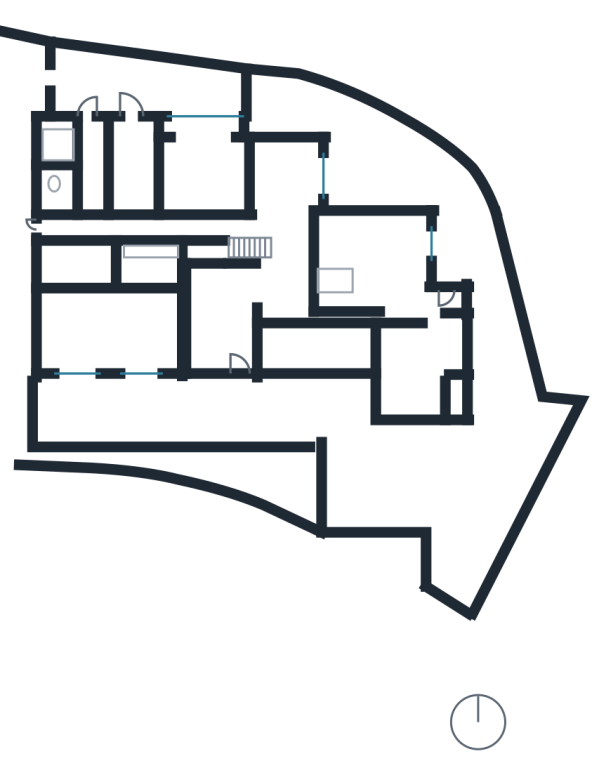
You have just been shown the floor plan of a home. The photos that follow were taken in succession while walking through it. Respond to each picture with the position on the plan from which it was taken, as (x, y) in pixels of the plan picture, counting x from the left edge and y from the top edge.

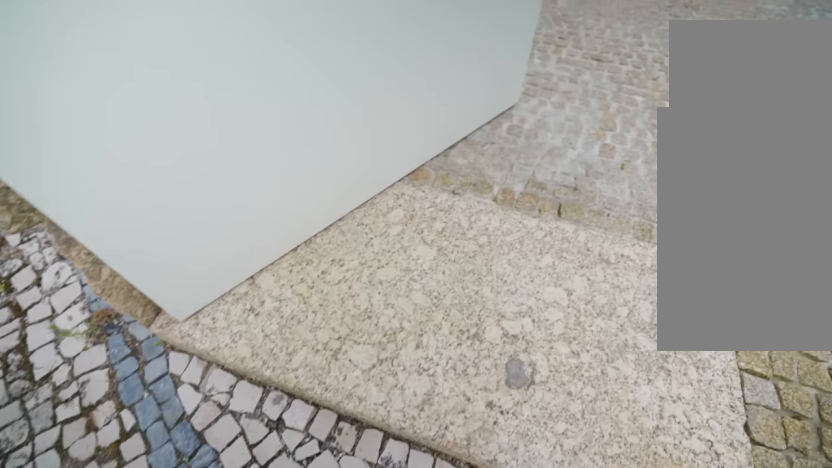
(327, 548)
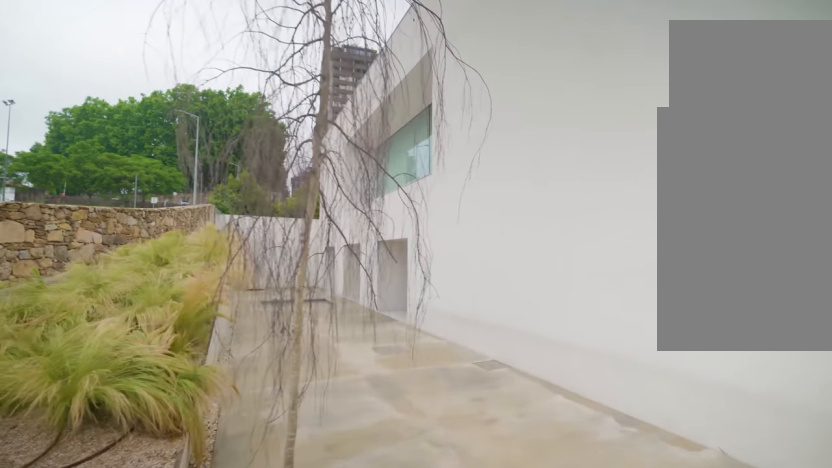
(343, 470)
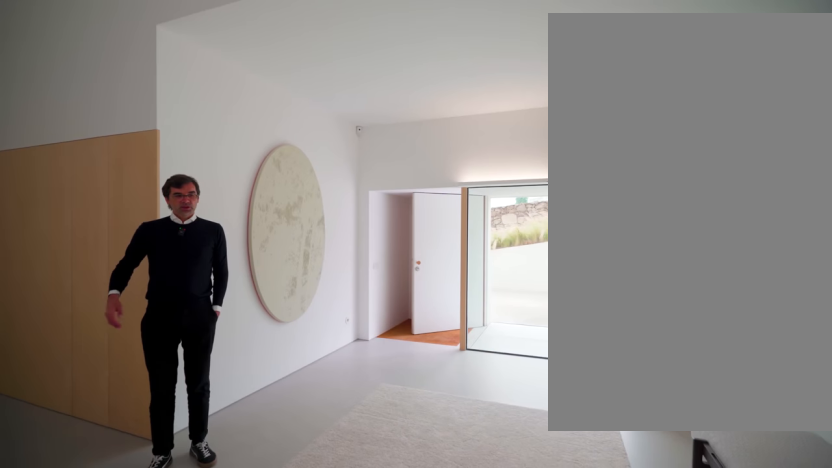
(202, 289)
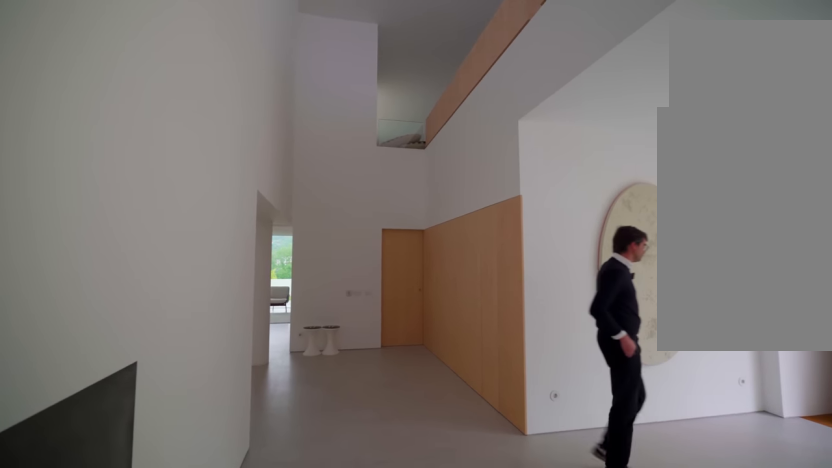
(208, 282)
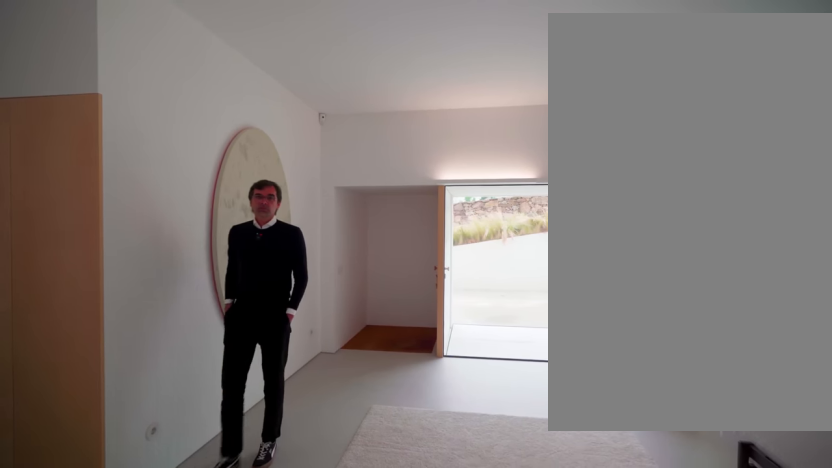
(209, 281)
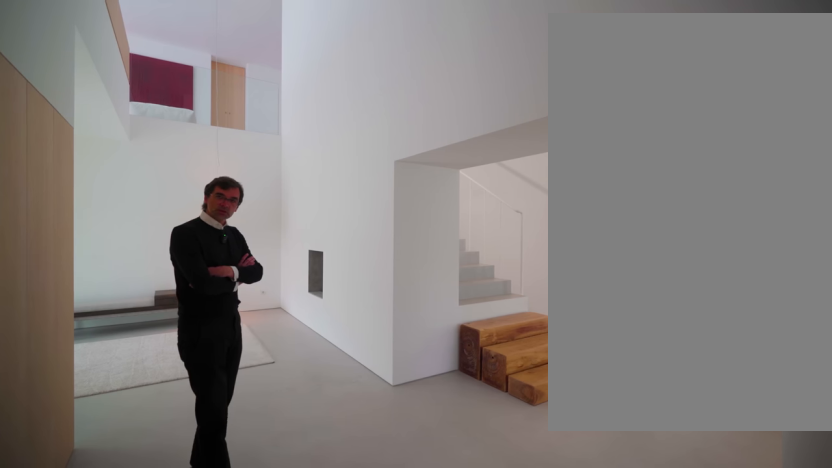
(298, 285)
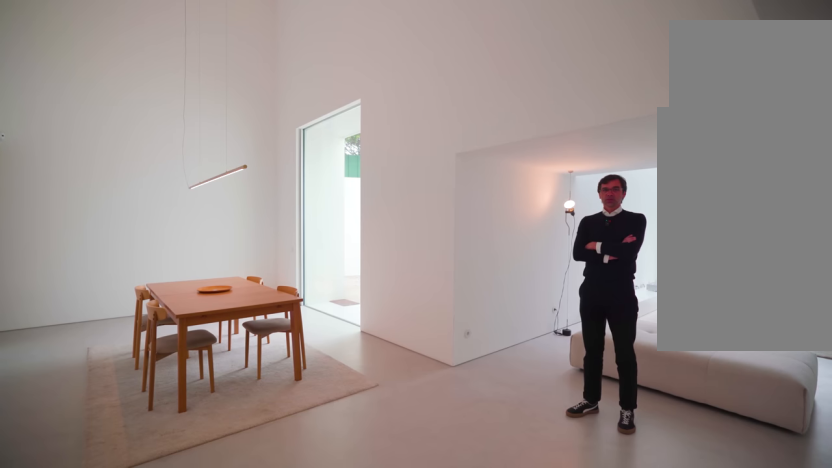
(283, 251)
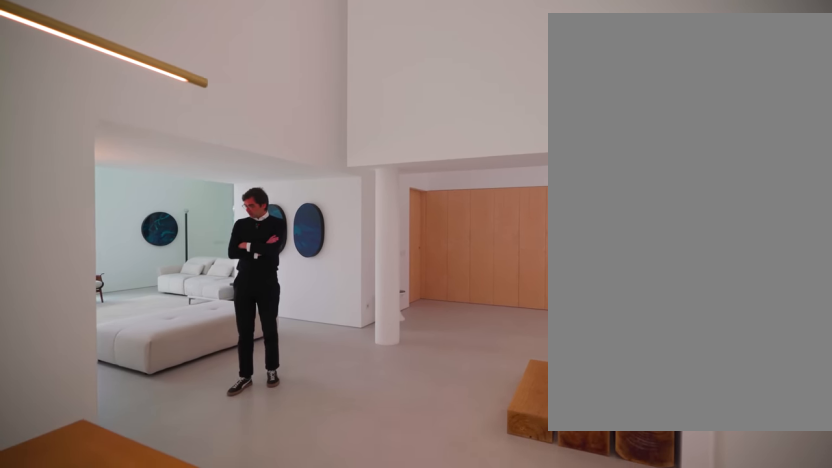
(269, 211)
